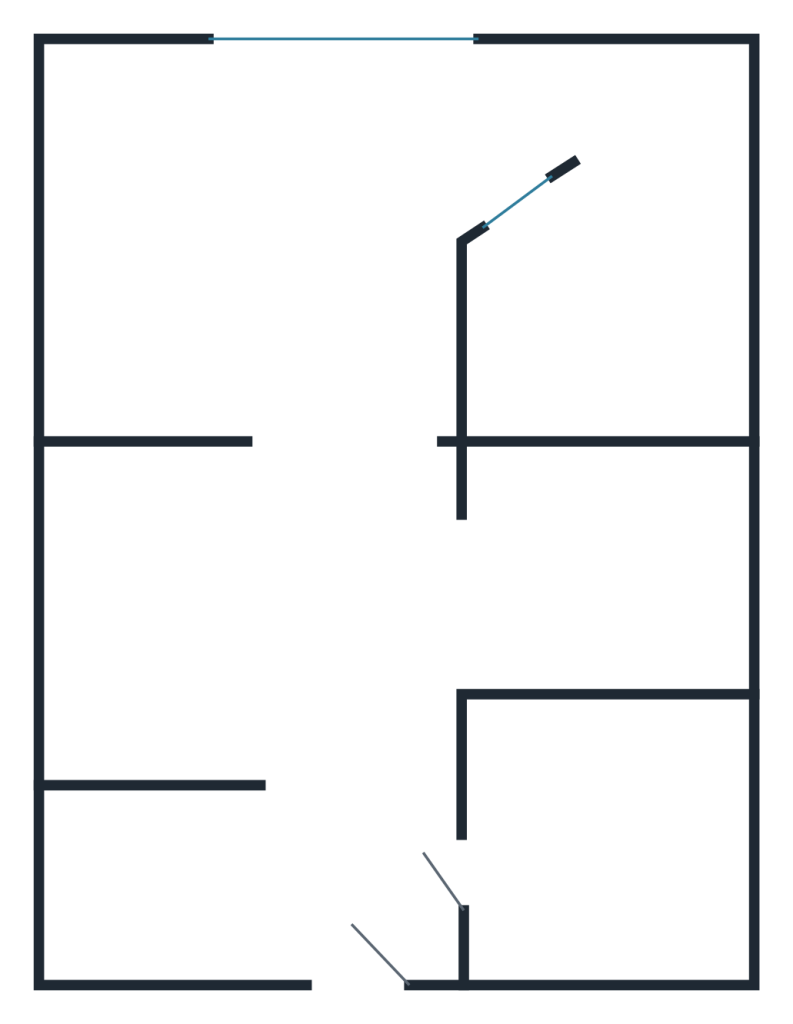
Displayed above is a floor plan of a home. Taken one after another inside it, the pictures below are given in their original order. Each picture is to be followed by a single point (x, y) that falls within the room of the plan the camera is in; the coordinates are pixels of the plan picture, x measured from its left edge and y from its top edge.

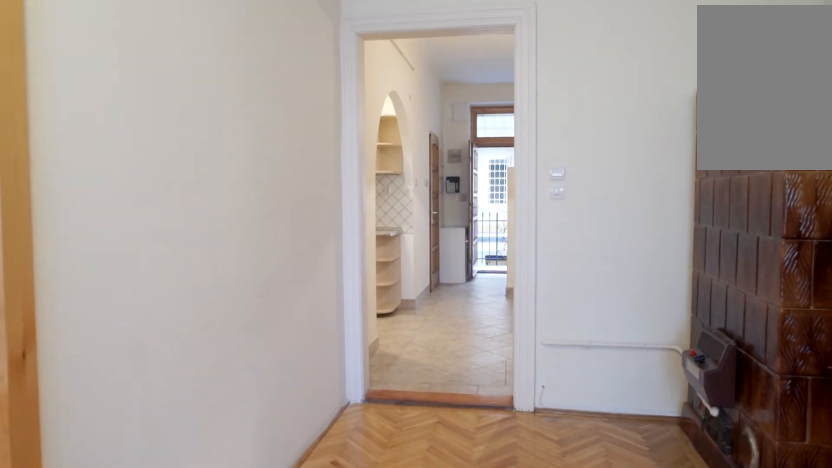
(364, 257)
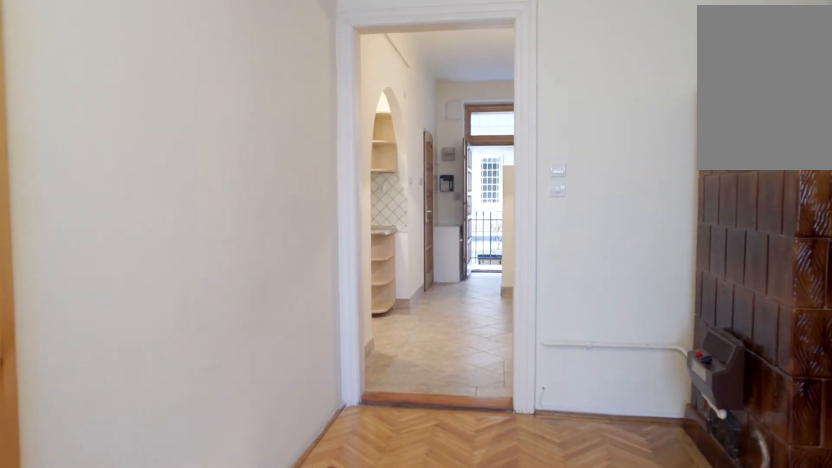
(365, 291)
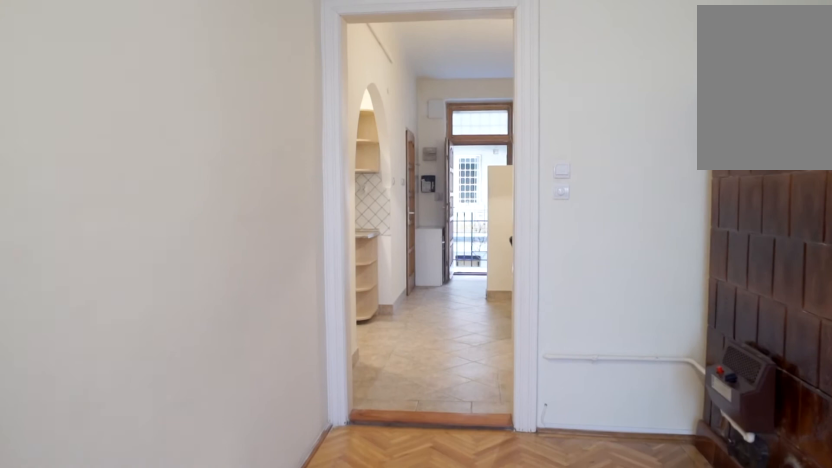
(366, 335)
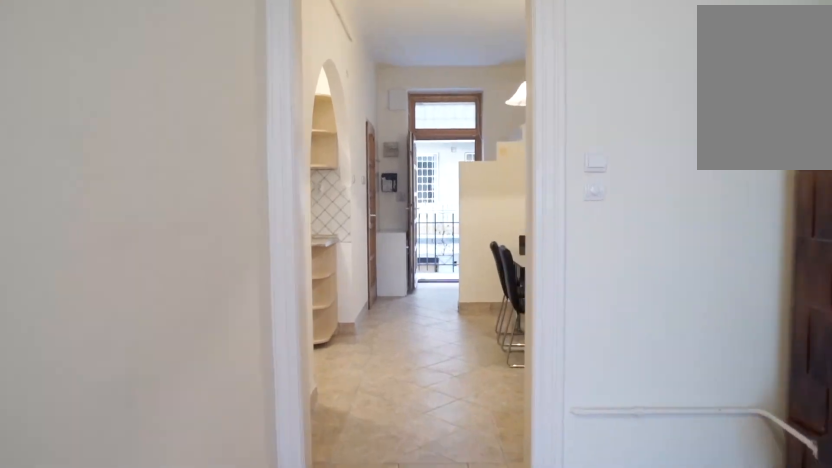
(366, 382)
